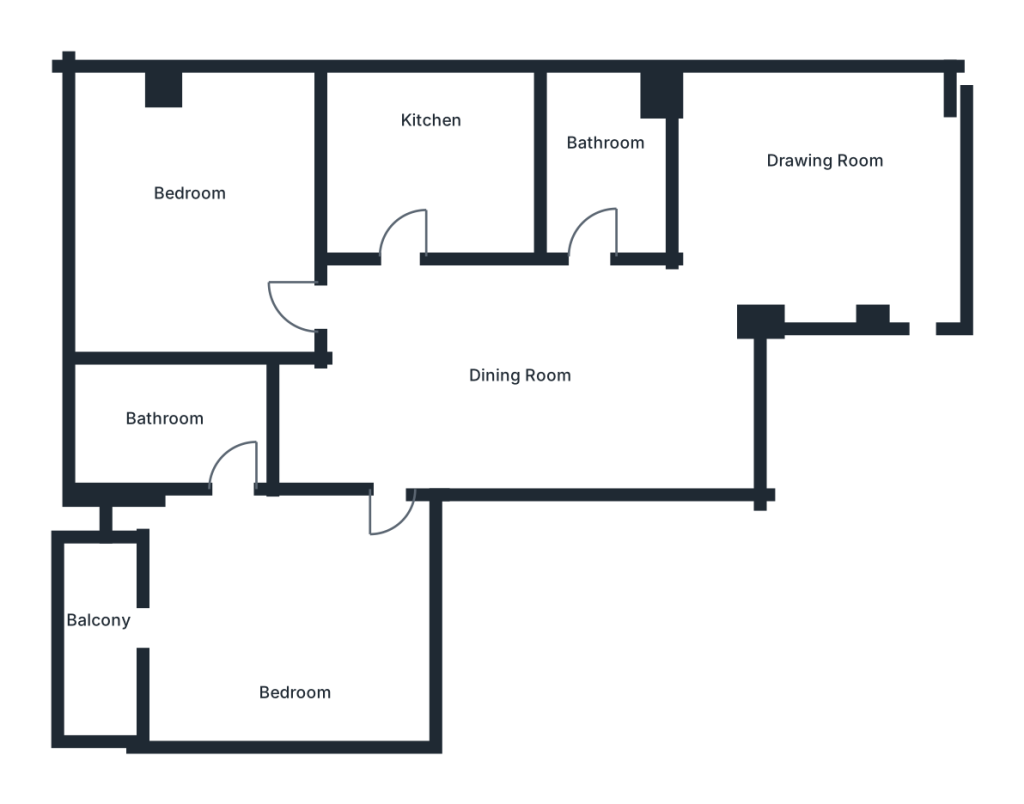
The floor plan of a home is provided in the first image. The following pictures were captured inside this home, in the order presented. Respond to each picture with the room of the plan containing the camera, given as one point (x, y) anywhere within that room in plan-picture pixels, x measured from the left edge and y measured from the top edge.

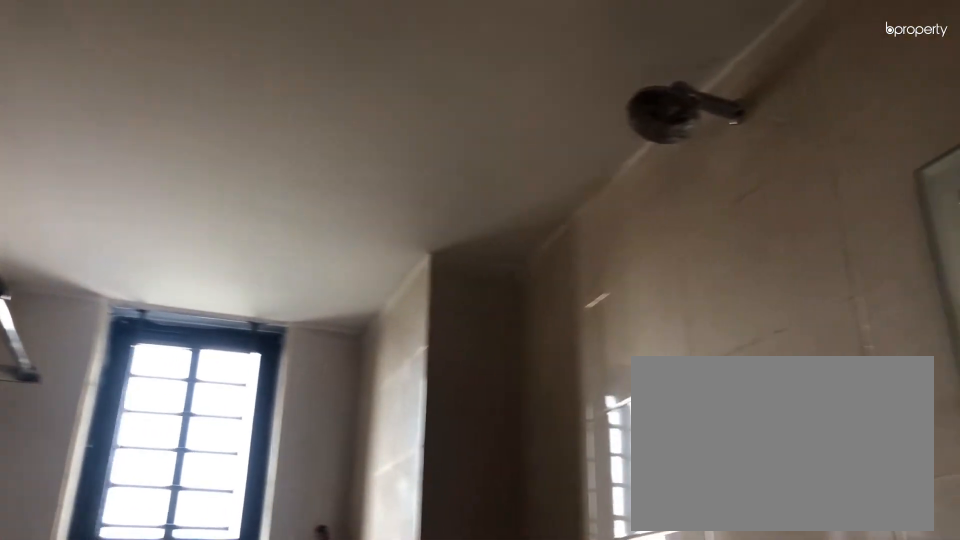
(616, 143)
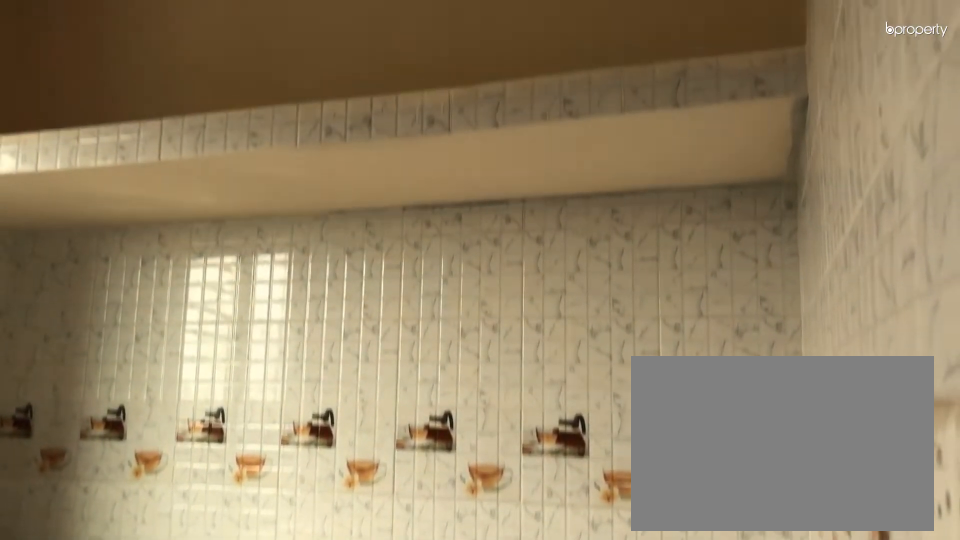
(436, 159)
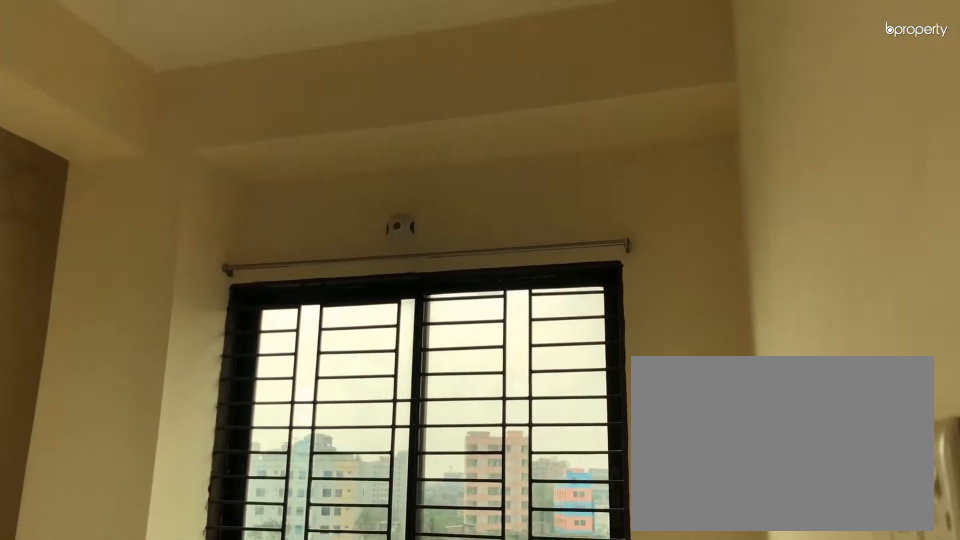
(199, 216)
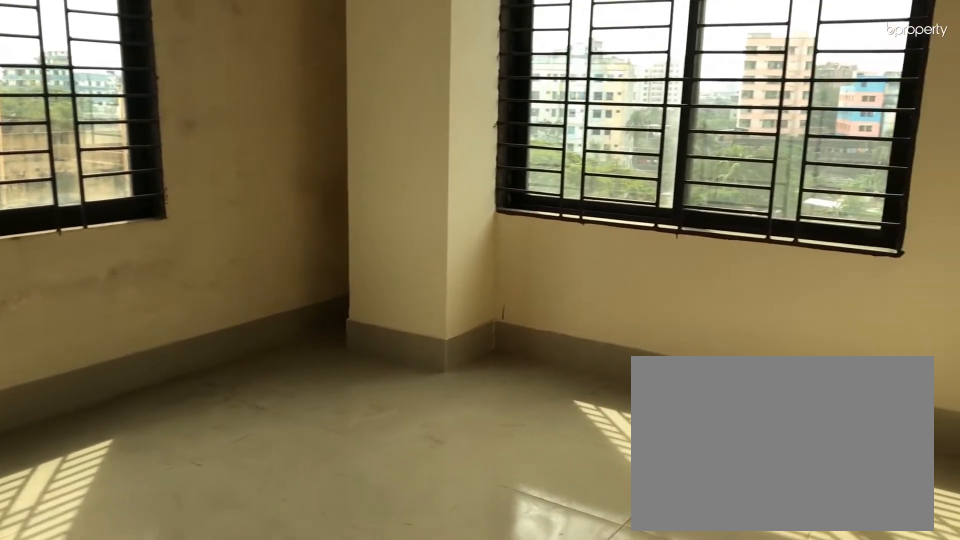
(199, 216)
